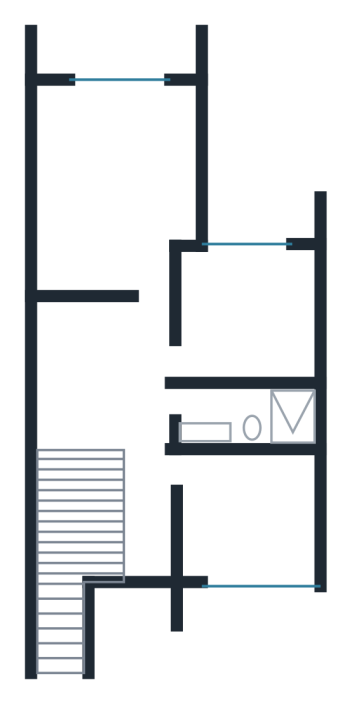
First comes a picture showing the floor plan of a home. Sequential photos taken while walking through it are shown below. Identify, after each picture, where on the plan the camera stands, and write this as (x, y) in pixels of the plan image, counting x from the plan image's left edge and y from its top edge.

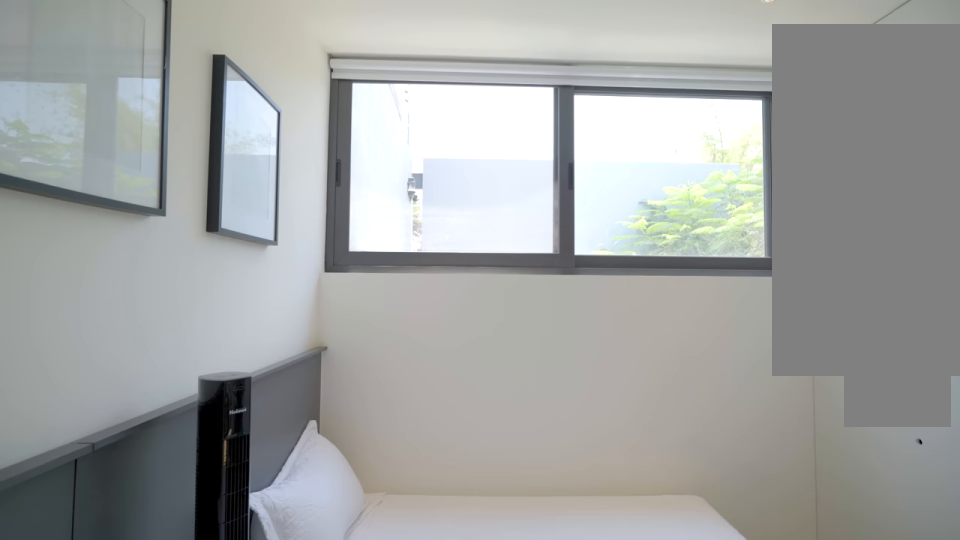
(211, 534)
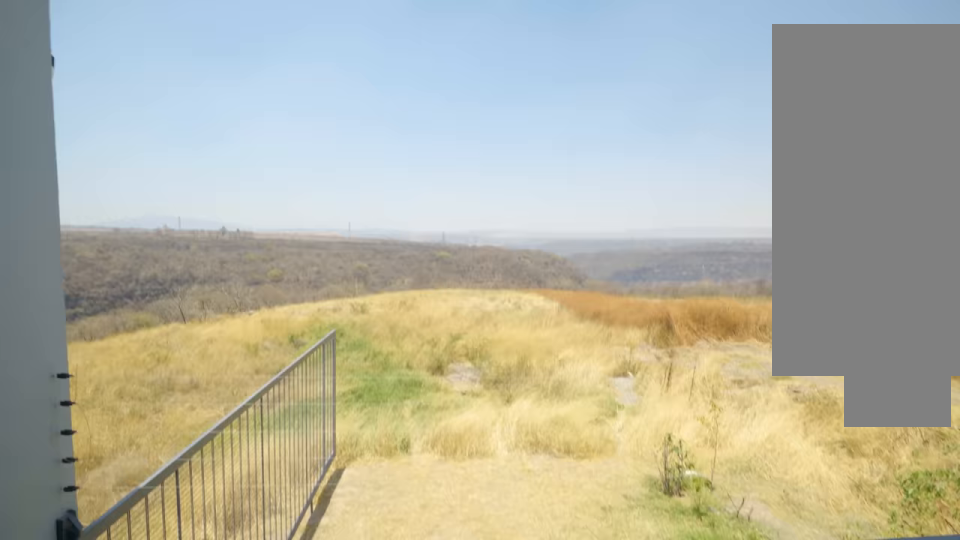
(113, 60)
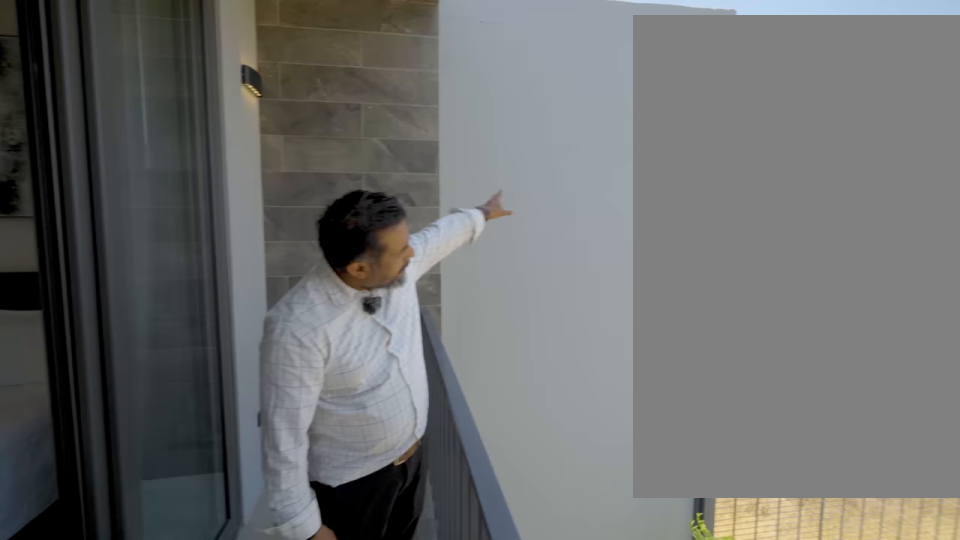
(133, 59)
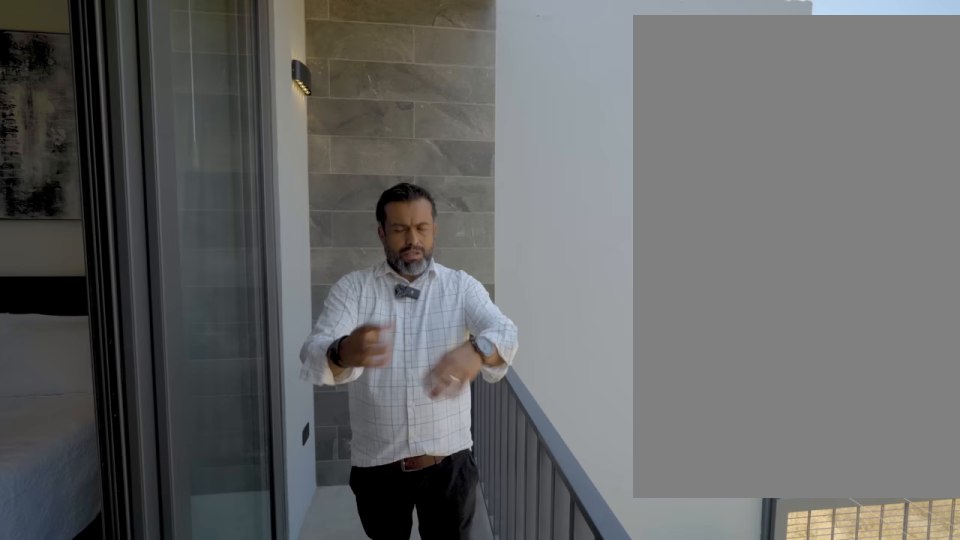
(132, 60)
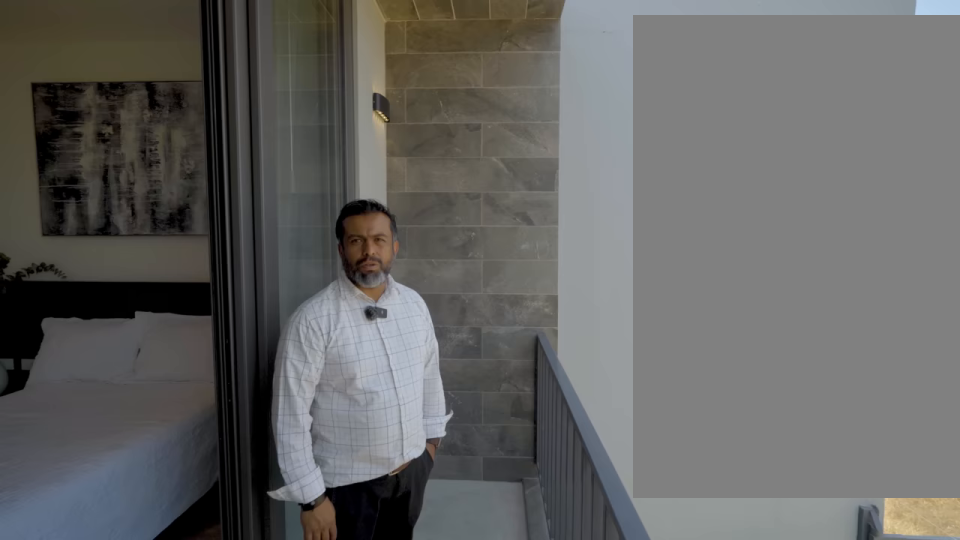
(133, 59)
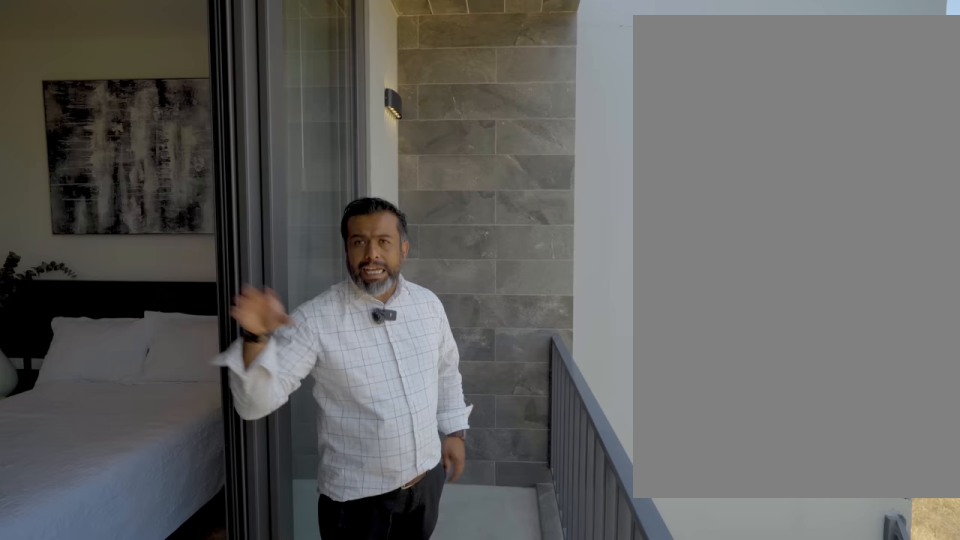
(133, 59)
